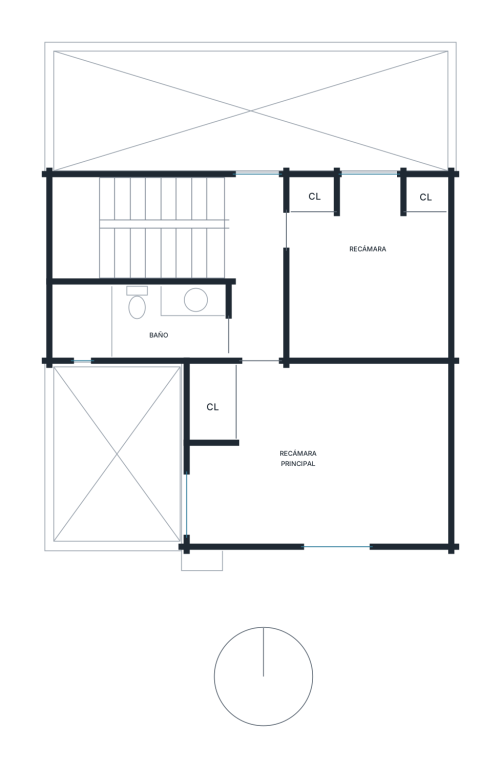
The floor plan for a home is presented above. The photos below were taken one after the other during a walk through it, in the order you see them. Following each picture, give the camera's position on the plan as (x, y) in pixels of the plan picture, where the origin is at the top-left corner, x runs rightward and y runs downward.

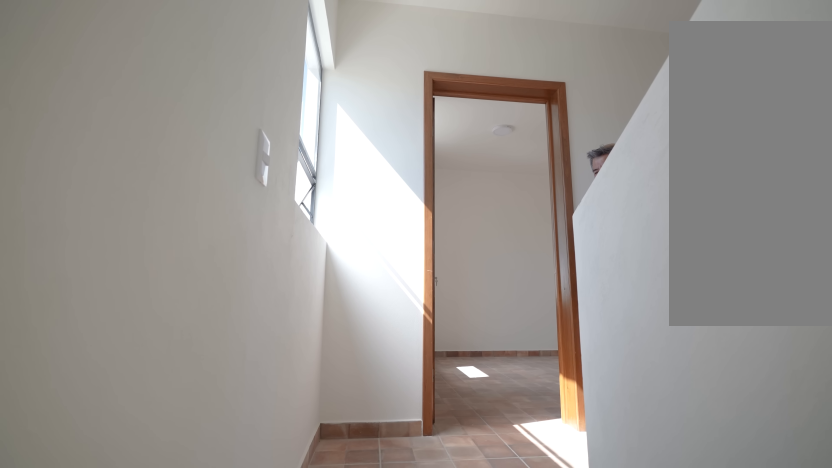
(130, 195)
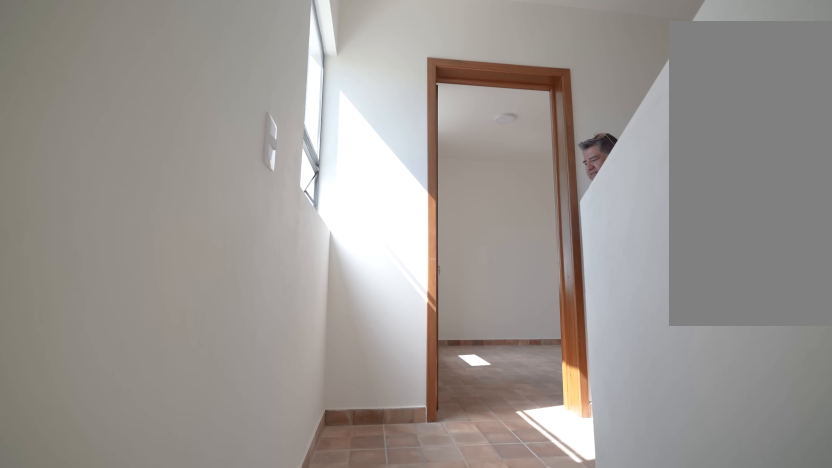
(146, 196)
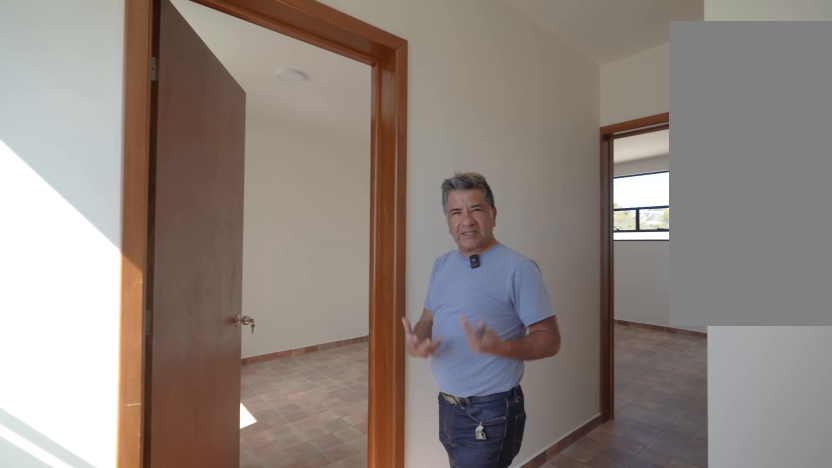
(222, 196)
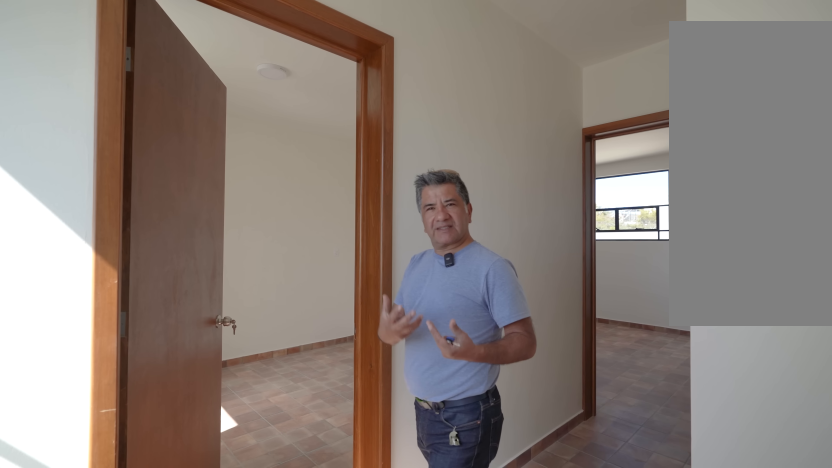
(222, 196)
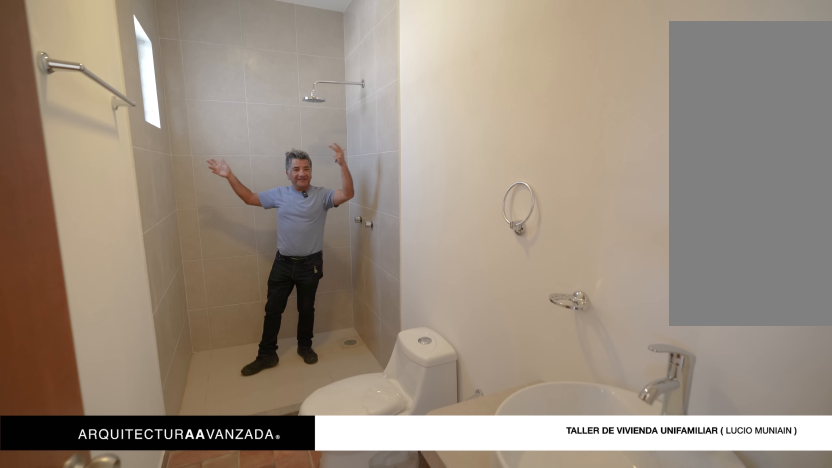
(202, 336)
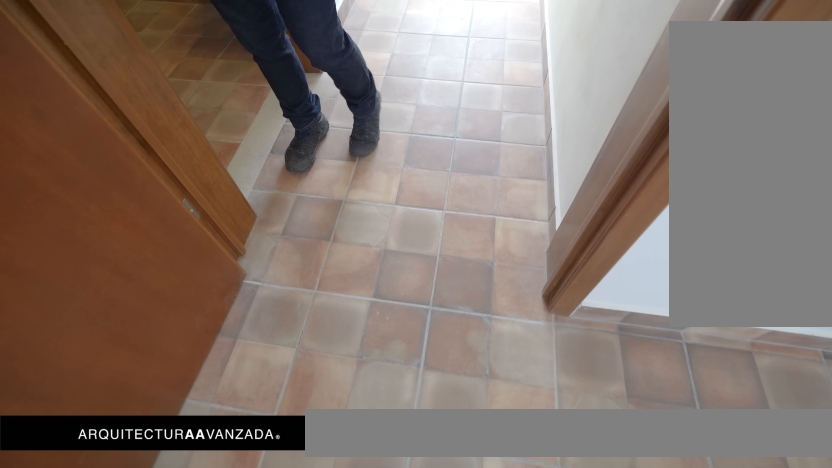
(260, 330)
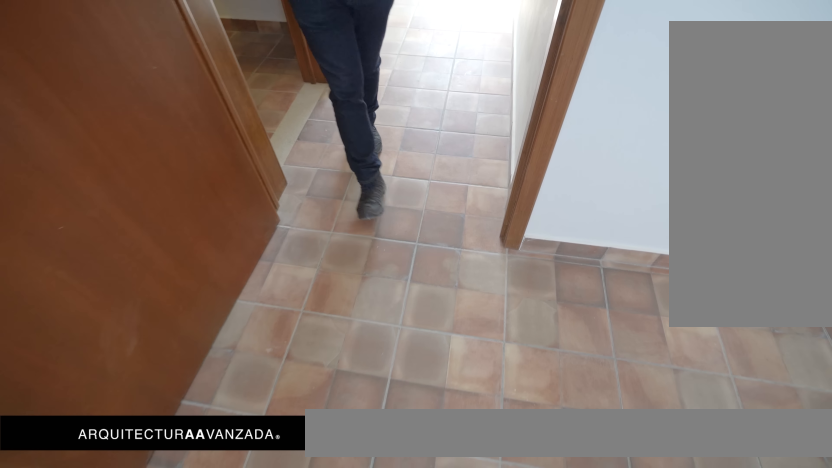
(260, 330)
